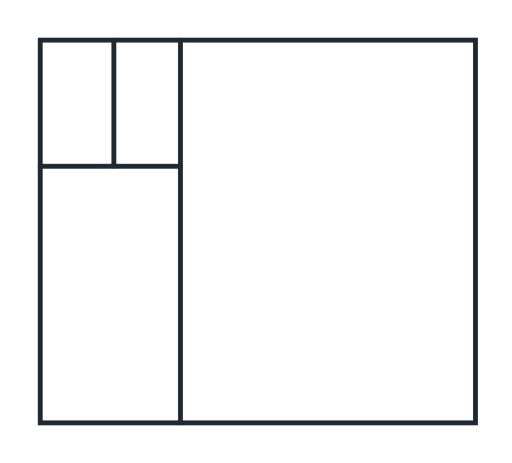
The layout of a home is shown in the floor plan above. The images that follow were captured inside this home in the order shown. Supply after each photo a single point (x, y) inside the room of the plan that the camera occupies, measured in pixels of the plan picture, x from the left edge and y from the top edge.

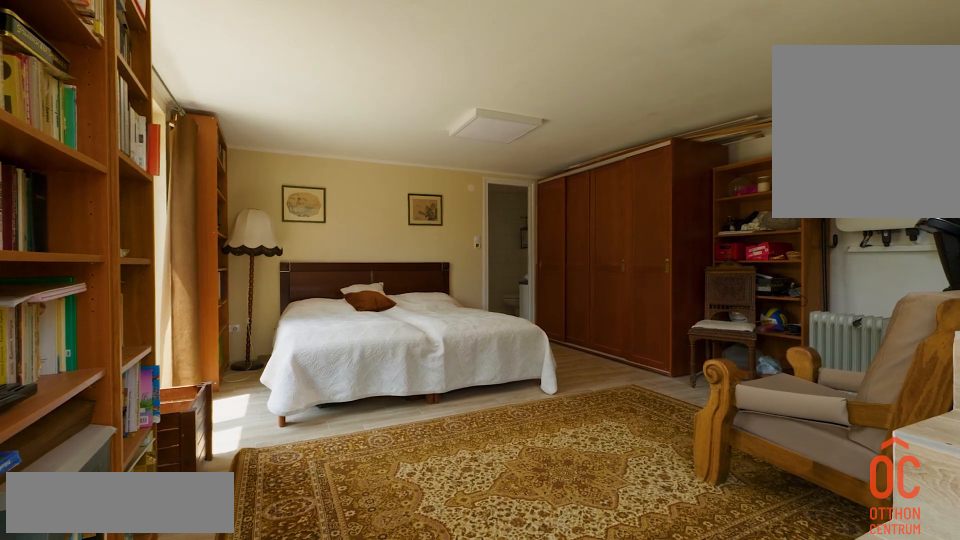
(337, 249)
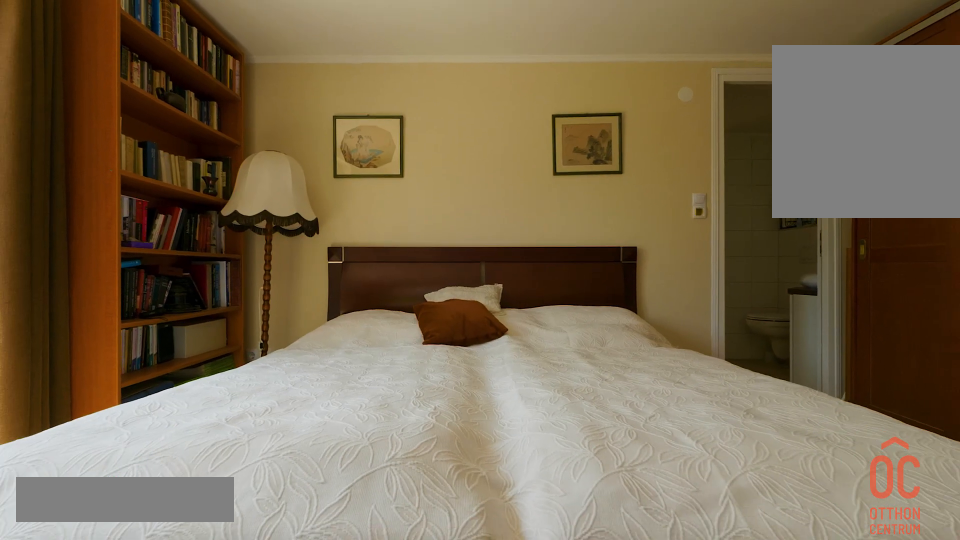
(337, 249)
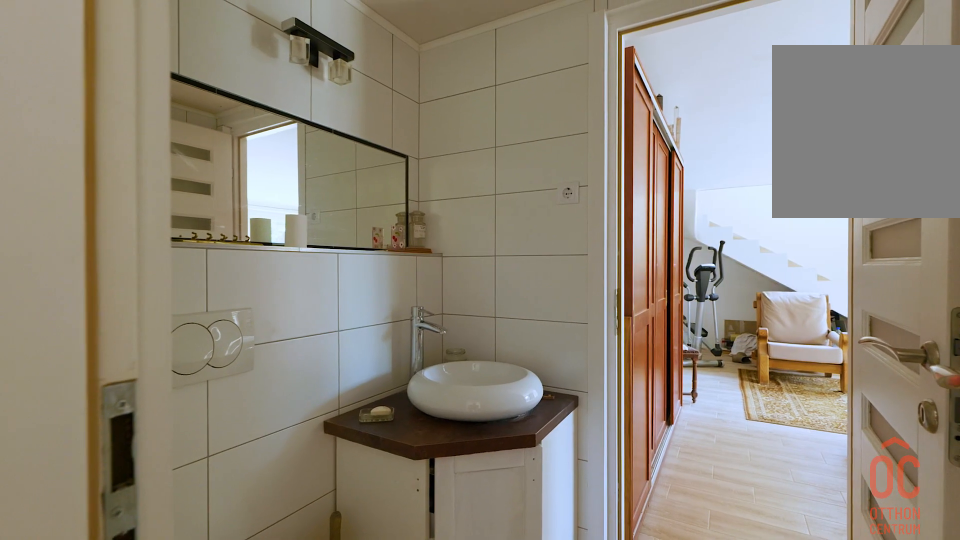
(129, 107)
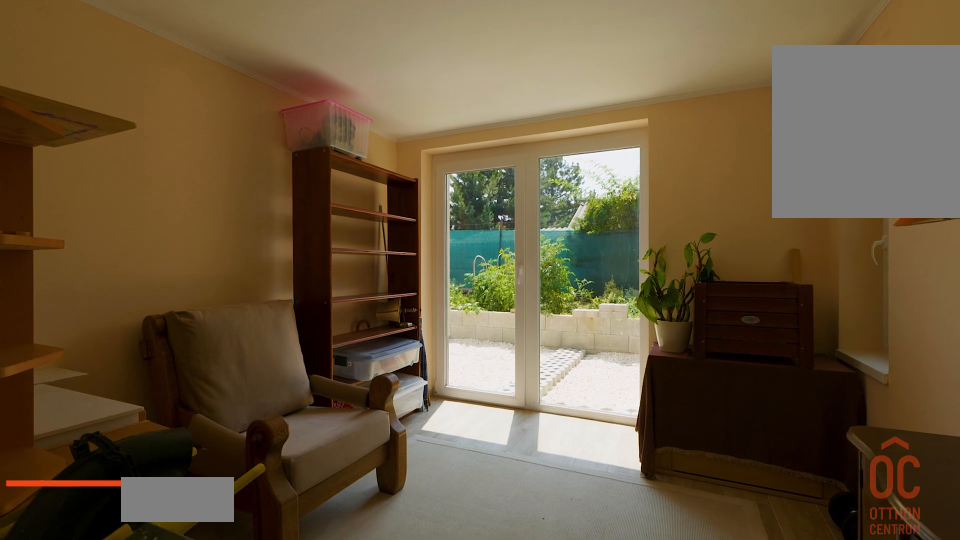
(118, 326)
